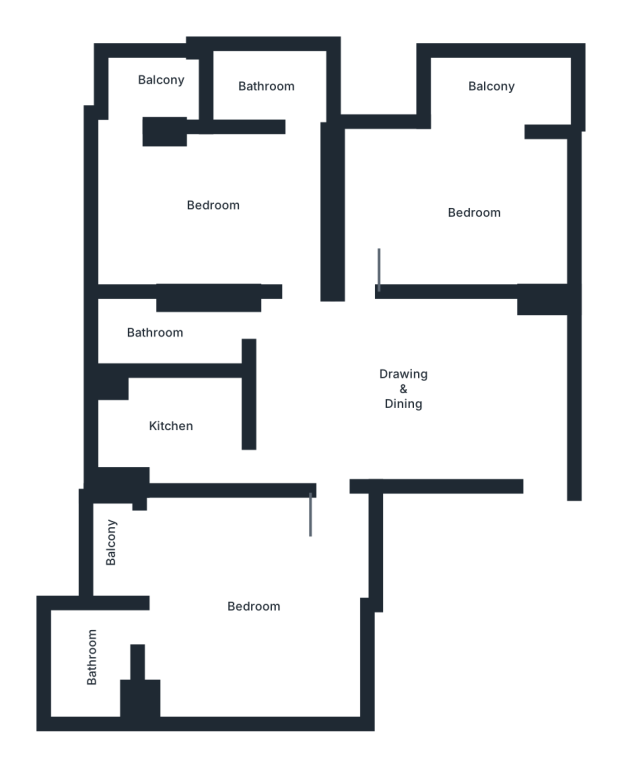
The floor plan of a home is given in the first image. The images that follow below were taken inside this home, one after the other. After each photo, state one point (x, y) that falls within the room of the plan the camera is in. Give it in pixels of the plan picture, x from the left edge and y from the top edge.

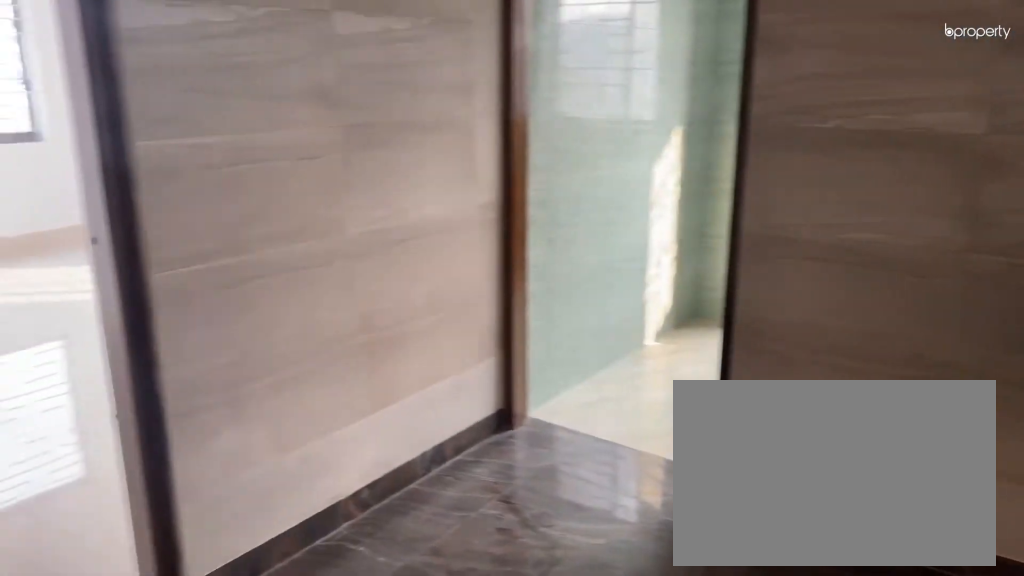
(406, 373)
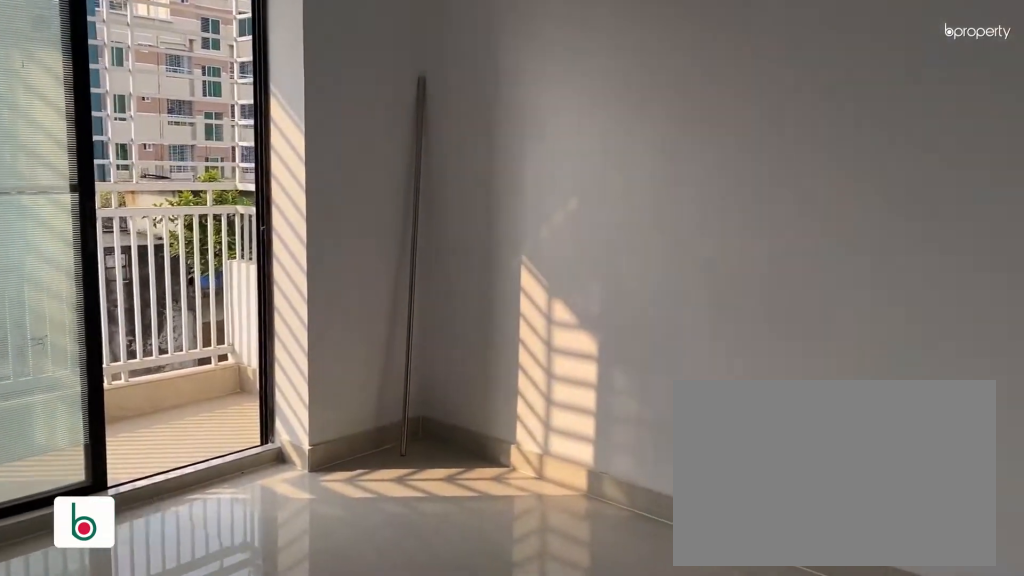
(478, 210)
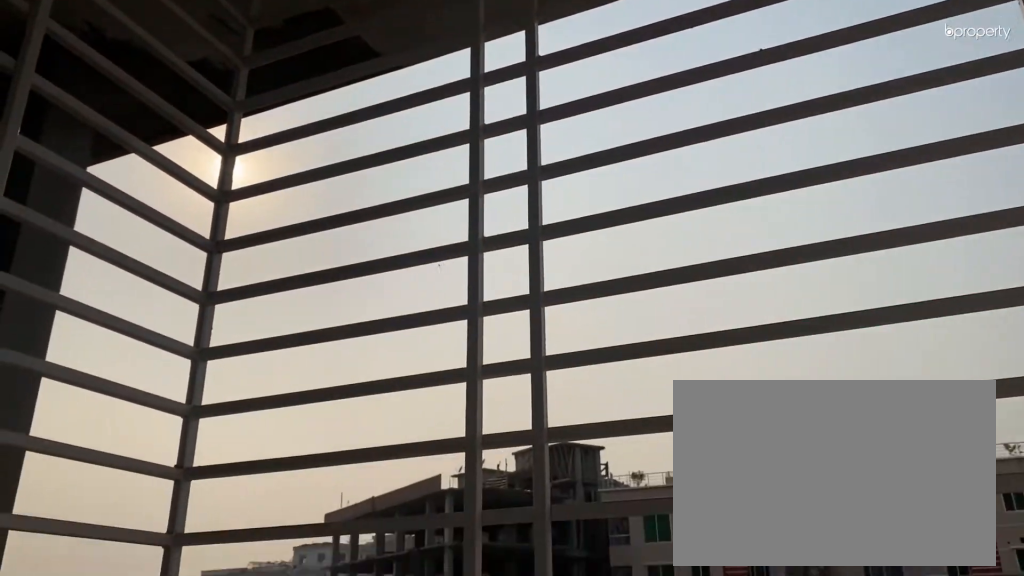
(493, 91)
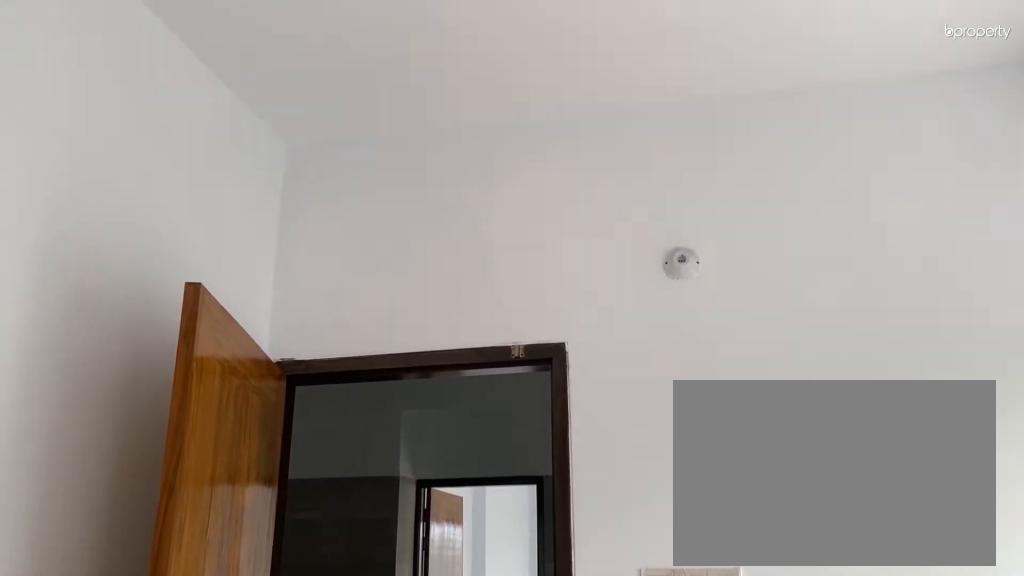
(219, 201)
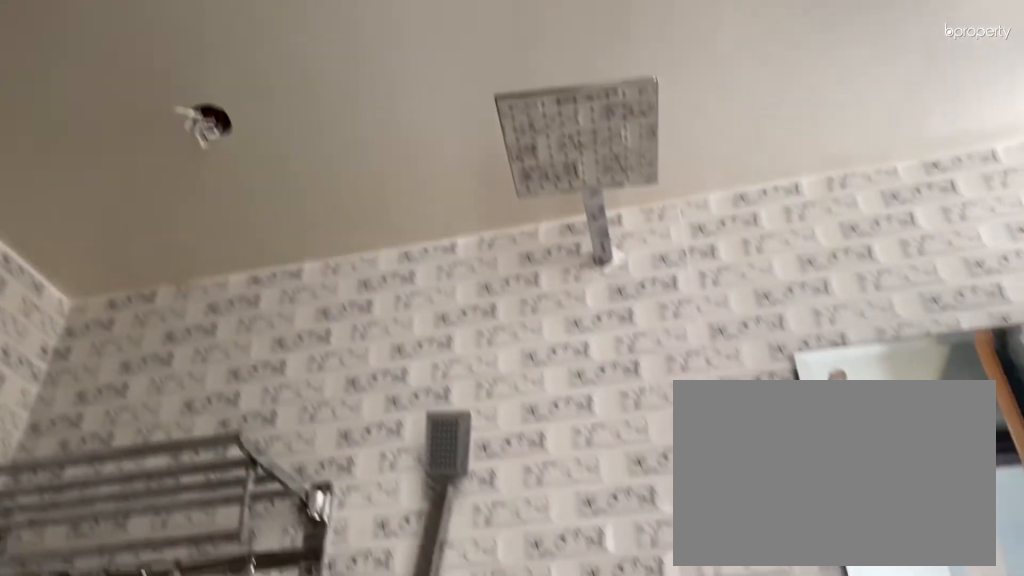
(266, 81)
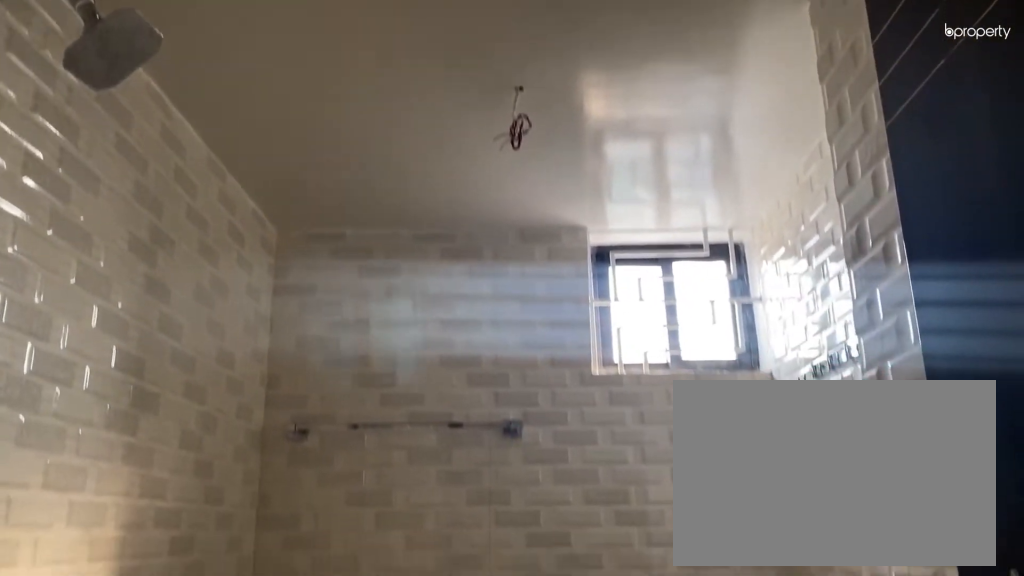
(170, 332)
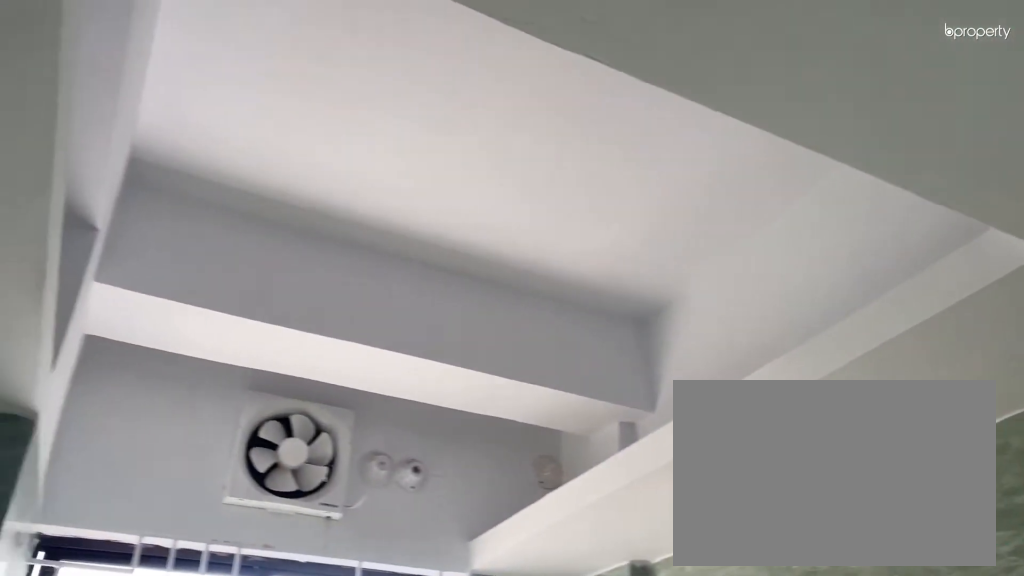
(169, 420)
